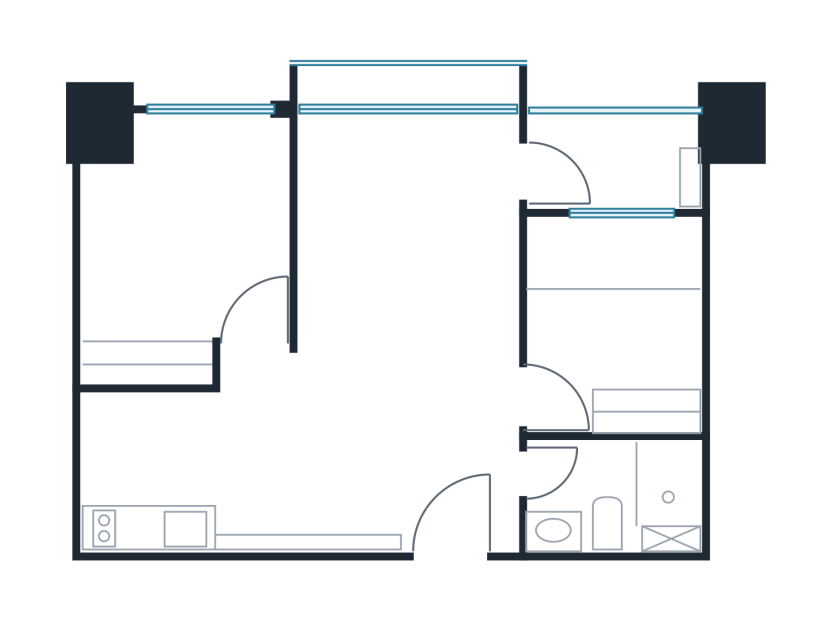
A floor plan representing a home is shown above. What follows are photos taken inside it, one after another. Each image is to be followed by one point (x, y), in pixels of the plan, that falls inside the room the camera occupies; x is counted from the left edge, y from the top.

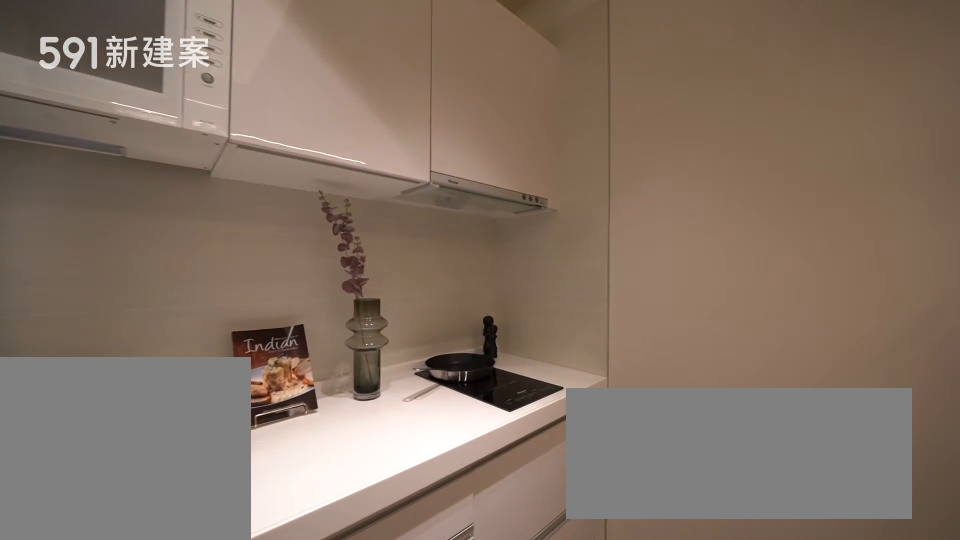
(155, 471)
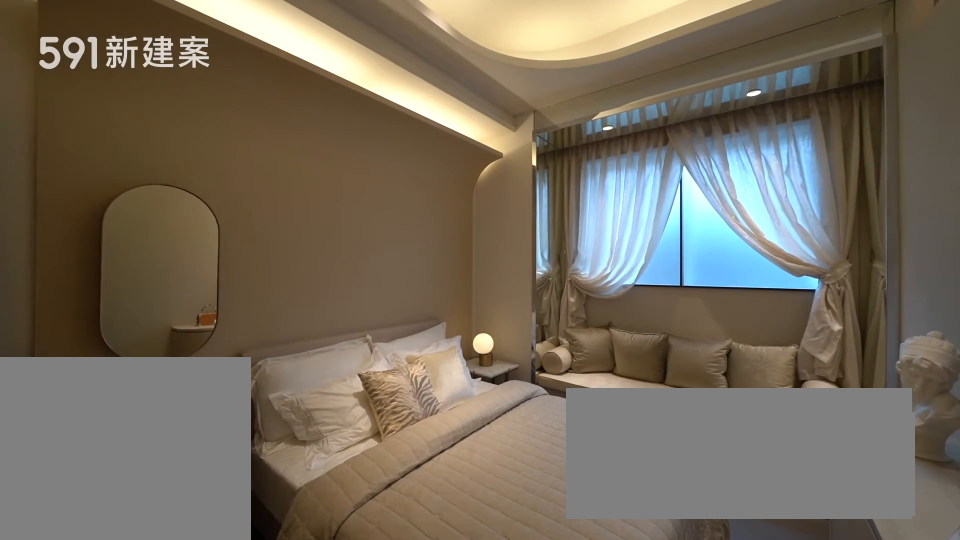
(185, 244)
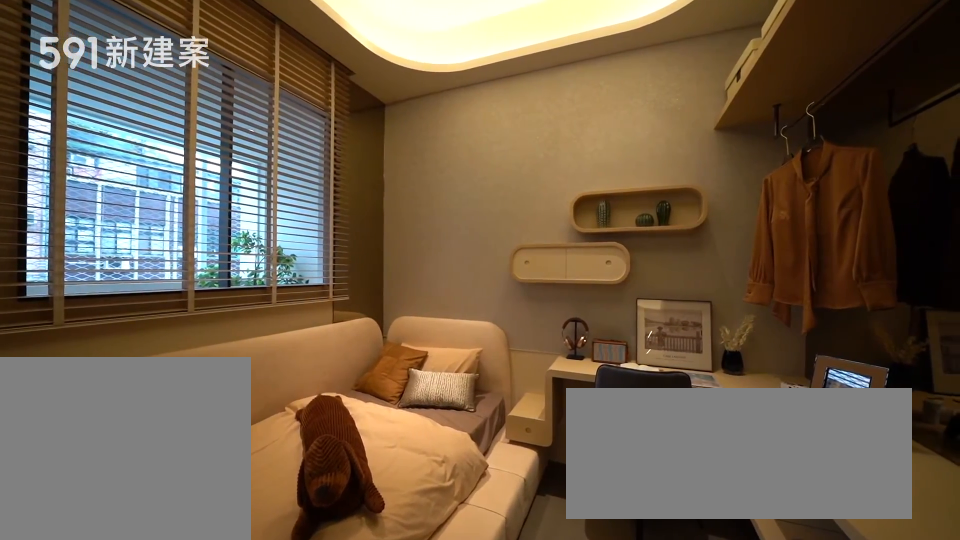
(614, 325)
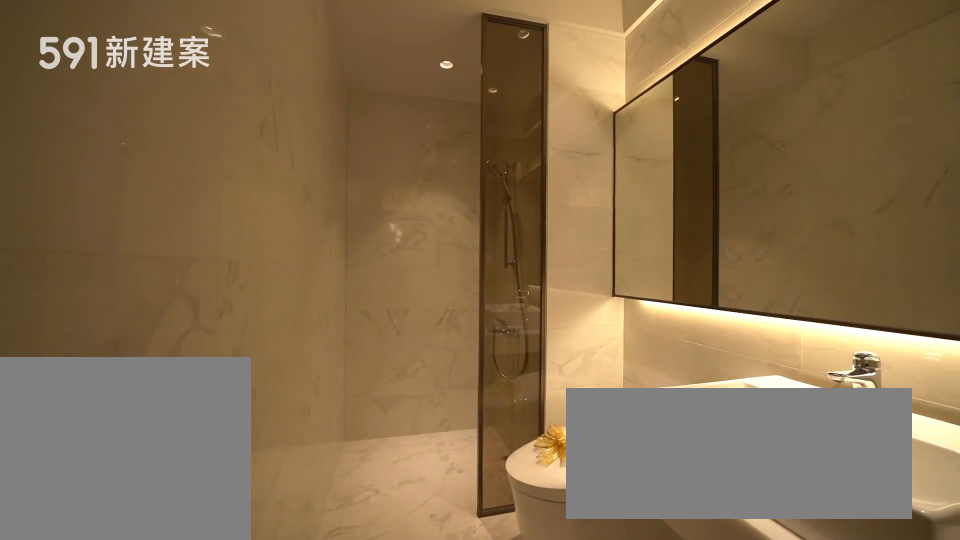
(618, 498)
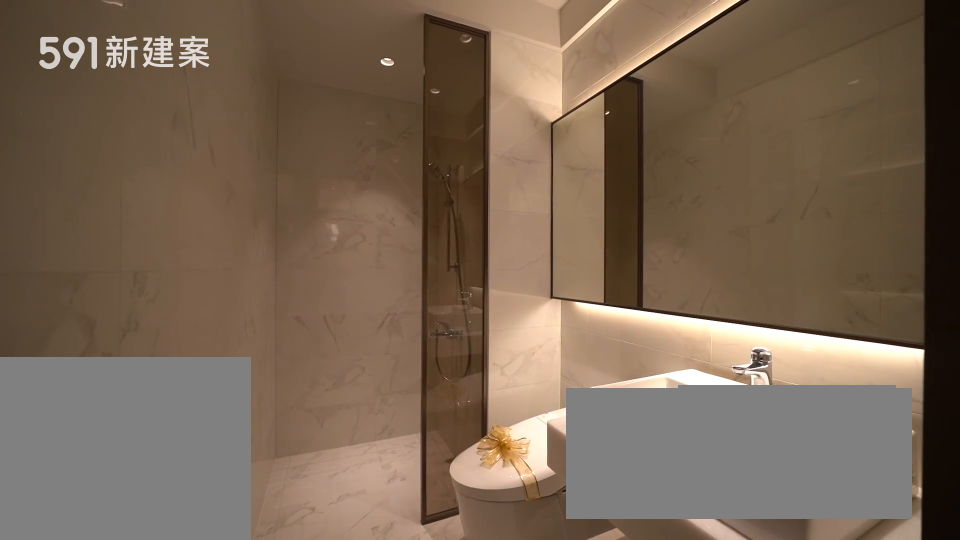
(618, 498)
